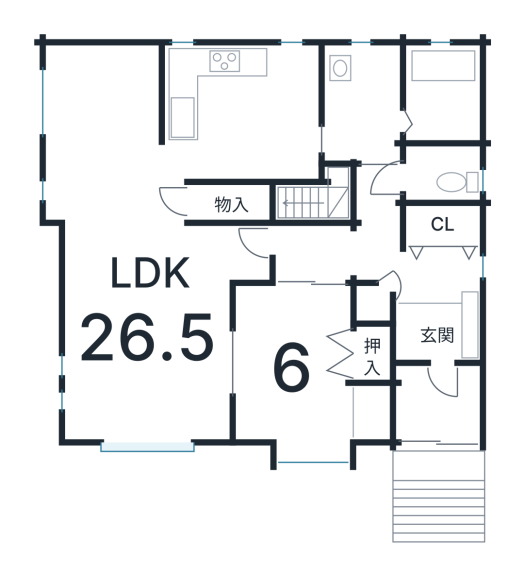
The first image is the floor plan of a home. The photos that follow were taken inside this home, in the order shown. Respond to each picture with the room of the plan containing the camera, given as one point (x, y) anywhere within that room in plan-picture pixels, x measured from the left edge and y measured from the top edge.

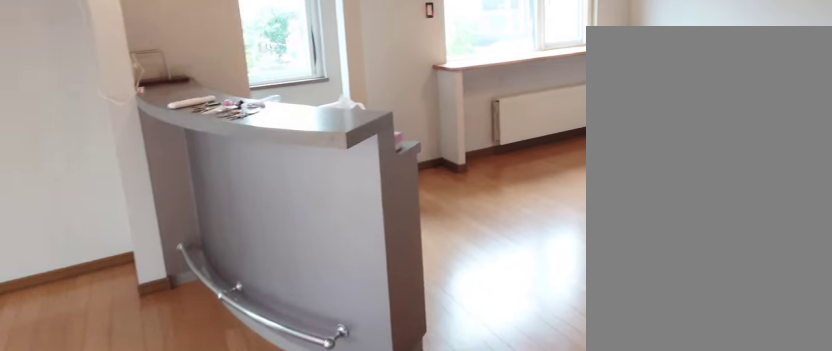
(88, 129)
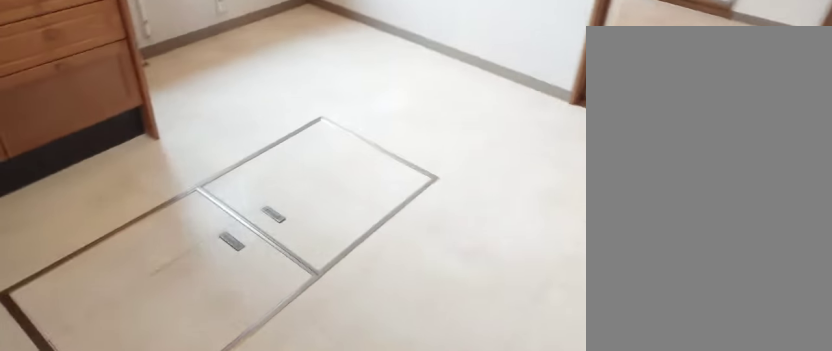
(241, 118)
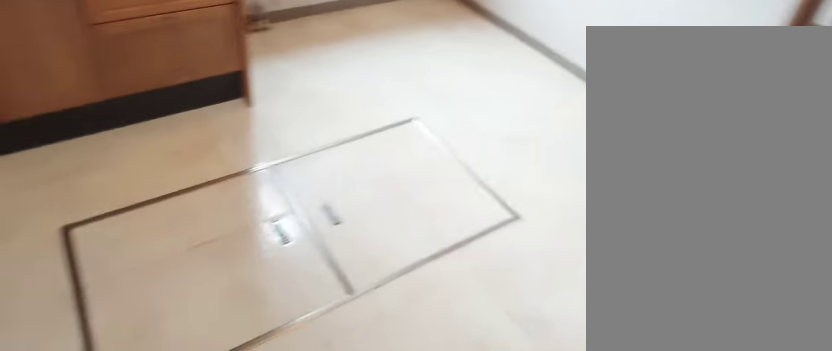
(241, 118)
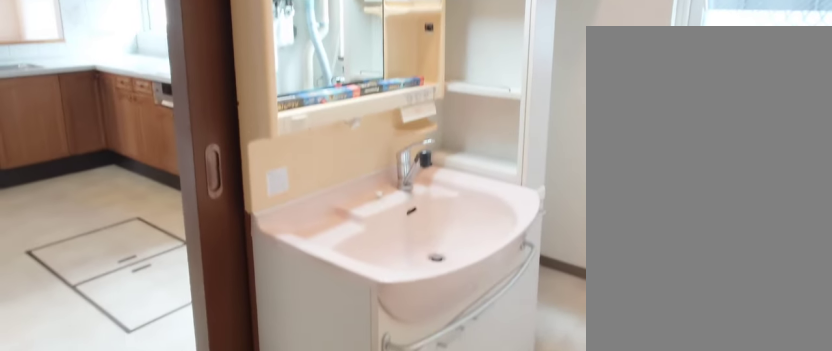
(364, 113)
